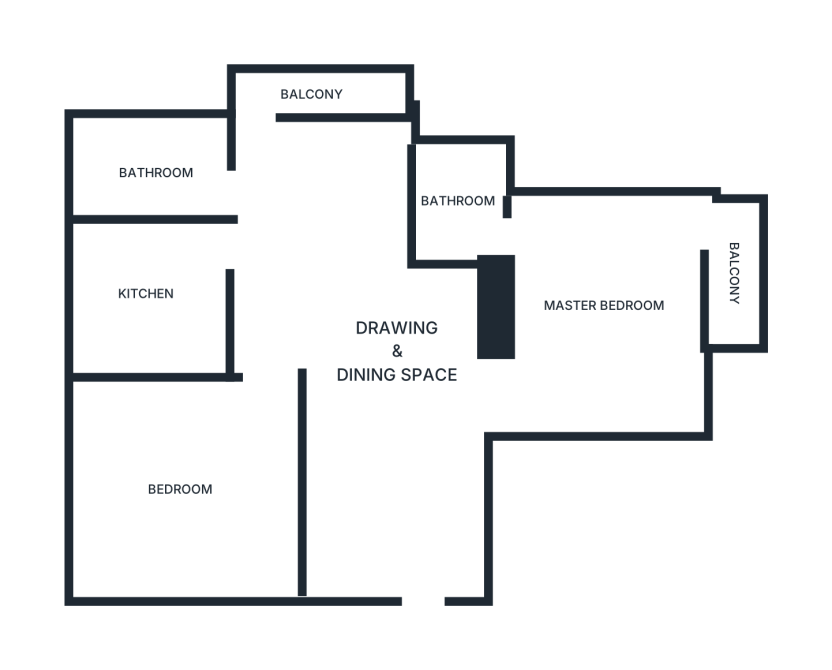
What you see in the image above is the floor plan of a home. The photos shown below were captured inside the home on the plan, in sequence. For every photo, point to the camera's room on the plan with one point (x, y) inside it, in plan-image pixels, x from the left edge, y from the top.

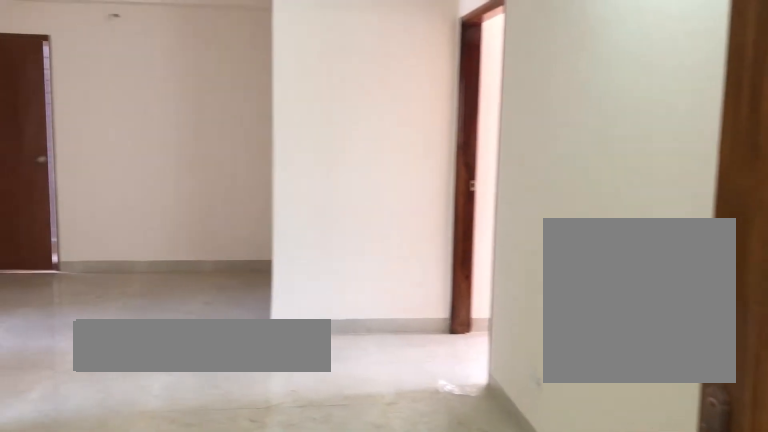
(405, 442)
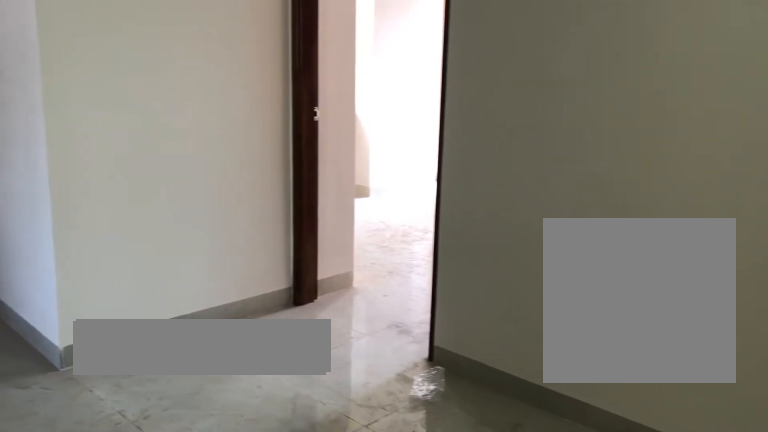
(404, 442)
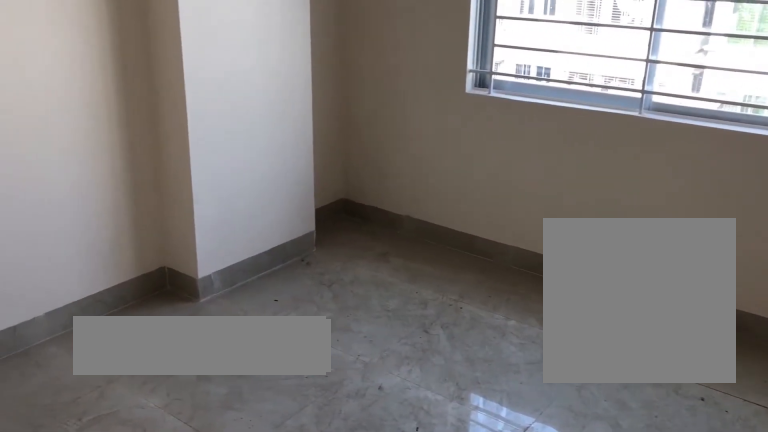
(178, 487)
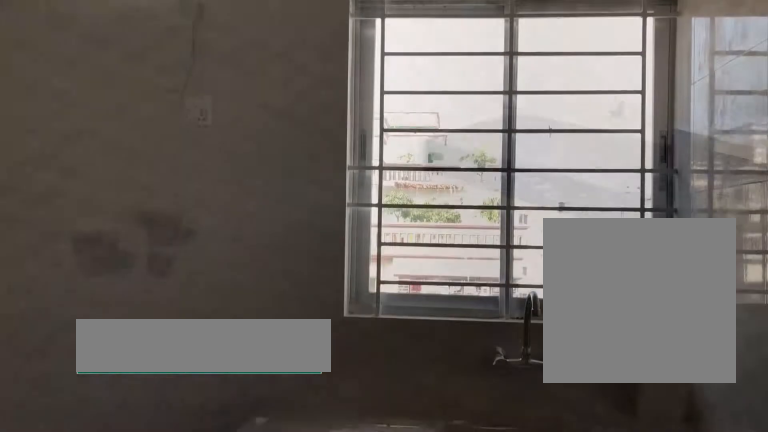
(146, 296)
